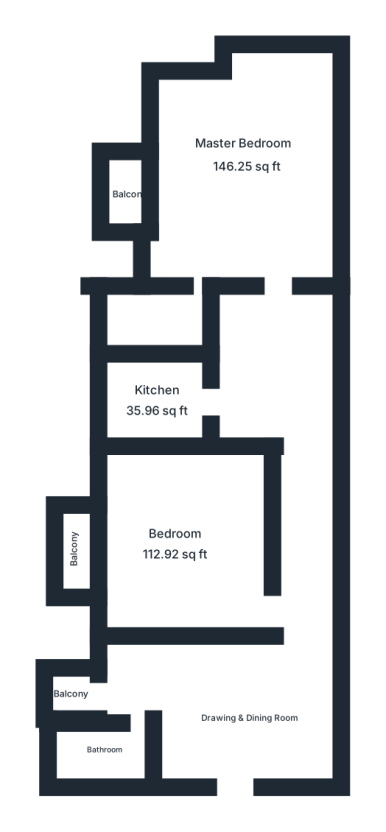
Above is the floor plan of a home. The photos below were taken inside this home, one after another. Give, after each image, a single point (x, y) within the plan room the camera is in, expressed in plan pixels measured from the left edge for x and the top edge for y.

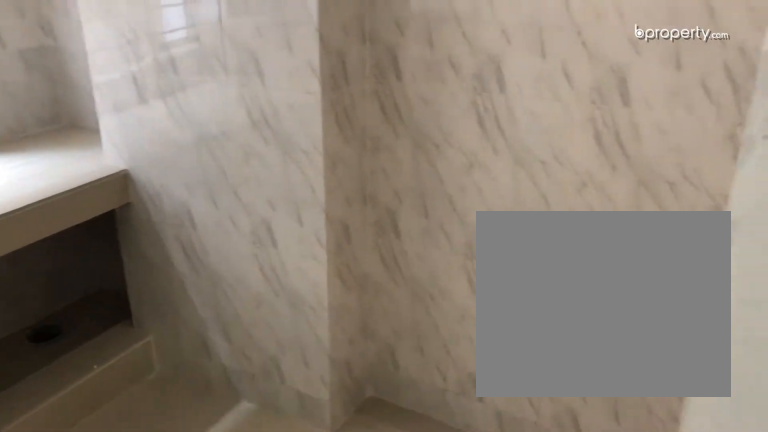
(158, 399)
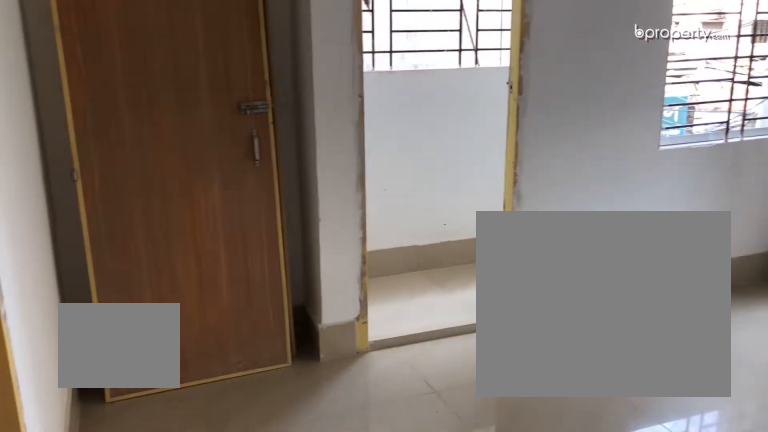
(214, 190)
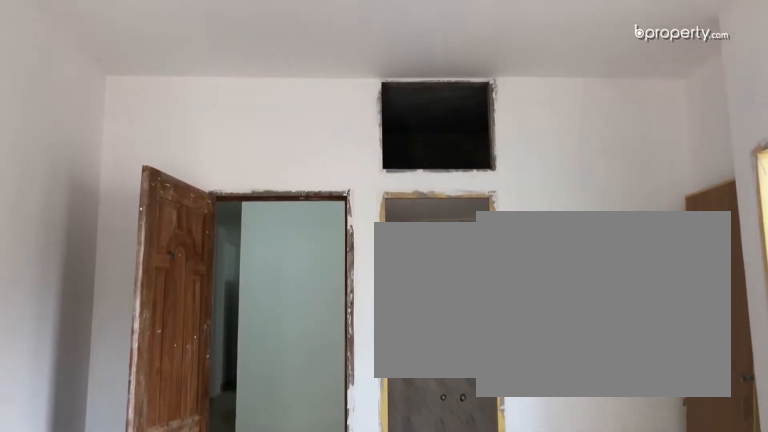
(214, 190)
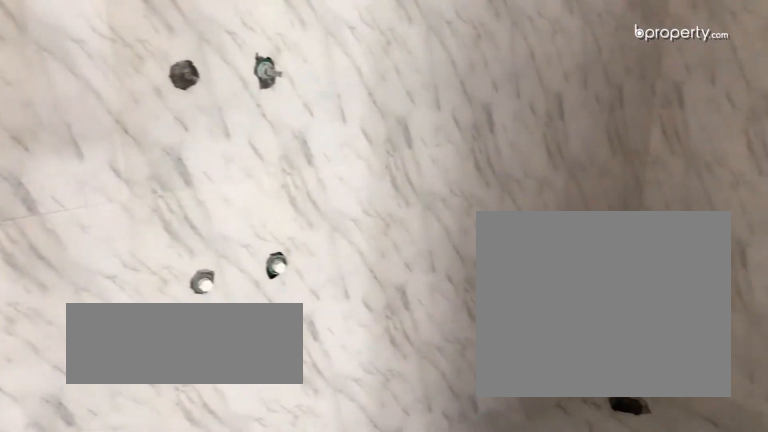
(159, 323)
